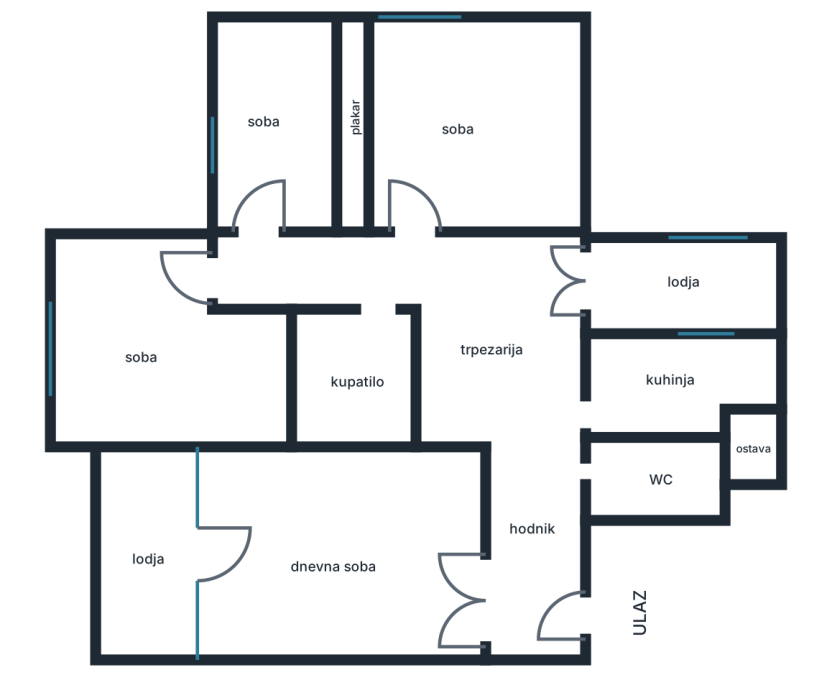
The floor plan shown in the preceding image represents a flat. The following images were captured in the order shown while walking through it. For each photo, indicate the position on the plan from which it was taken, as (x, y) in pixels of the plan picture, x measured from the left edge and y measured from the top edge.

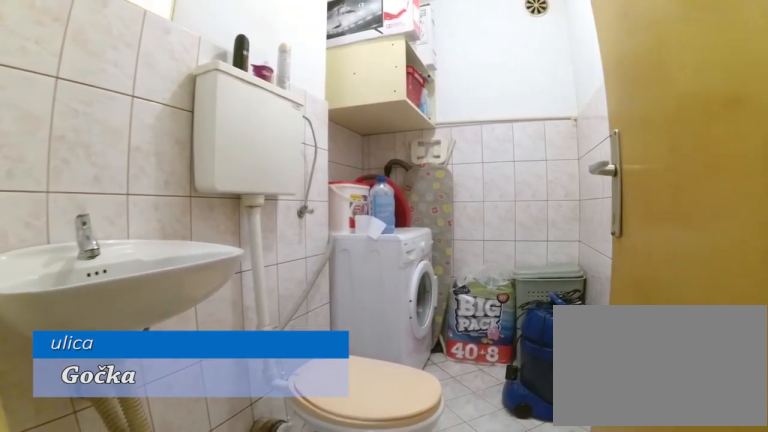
(553, 484)
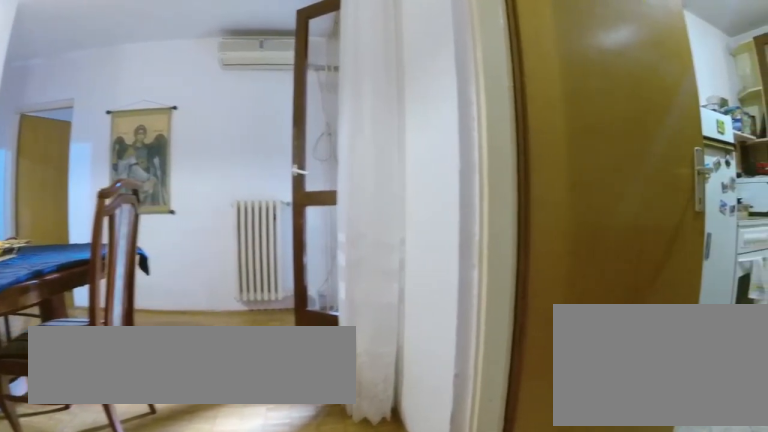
(536, 428)
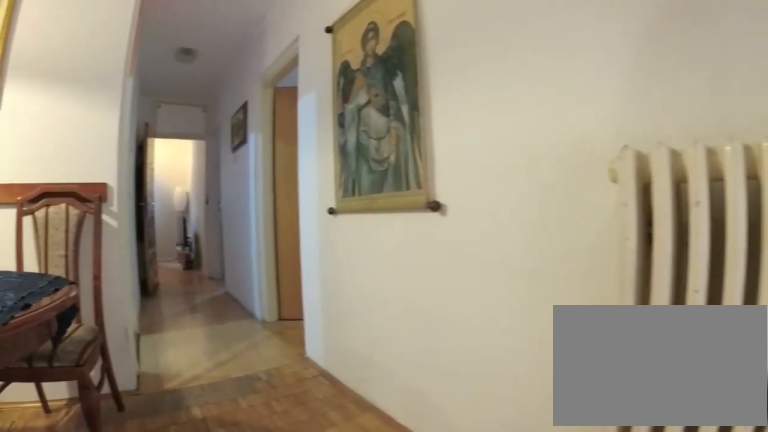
(587, 324)
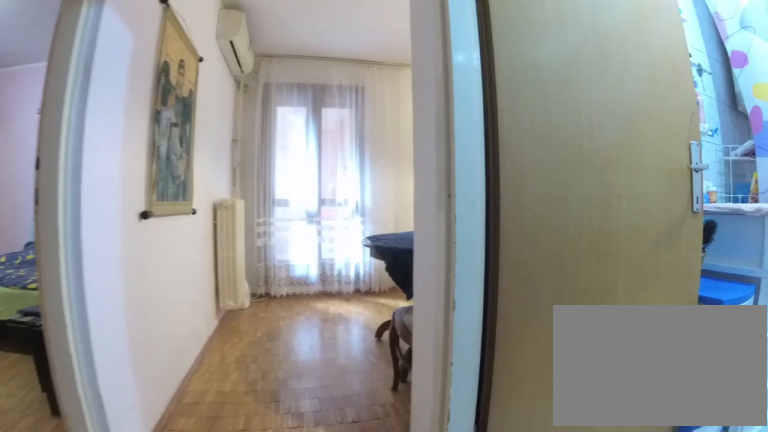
(275, 276)
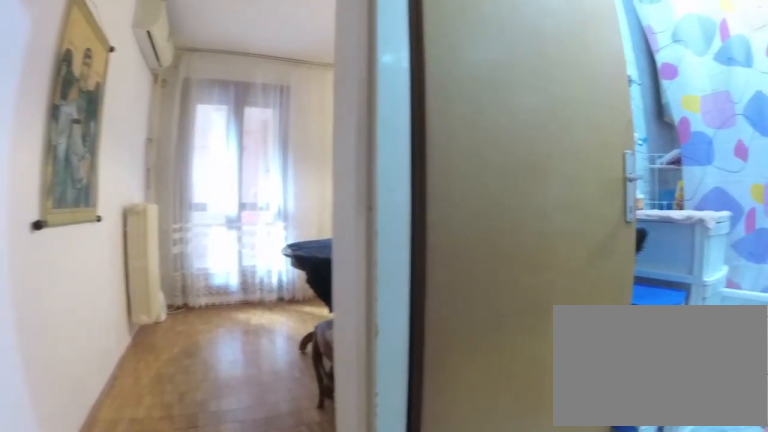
(286, 271)
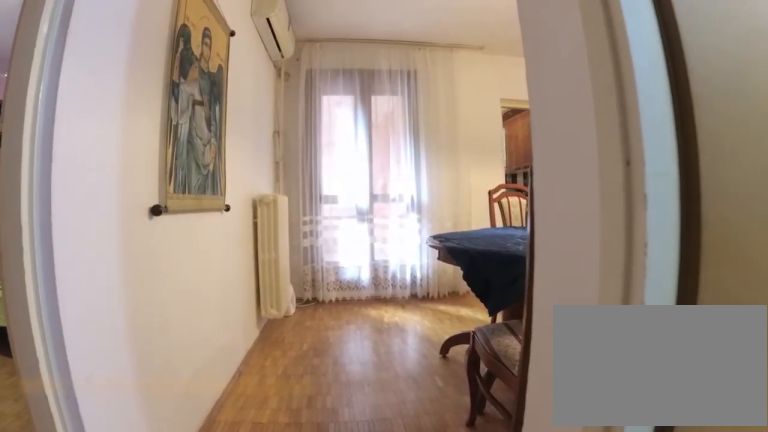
(328, 279)
